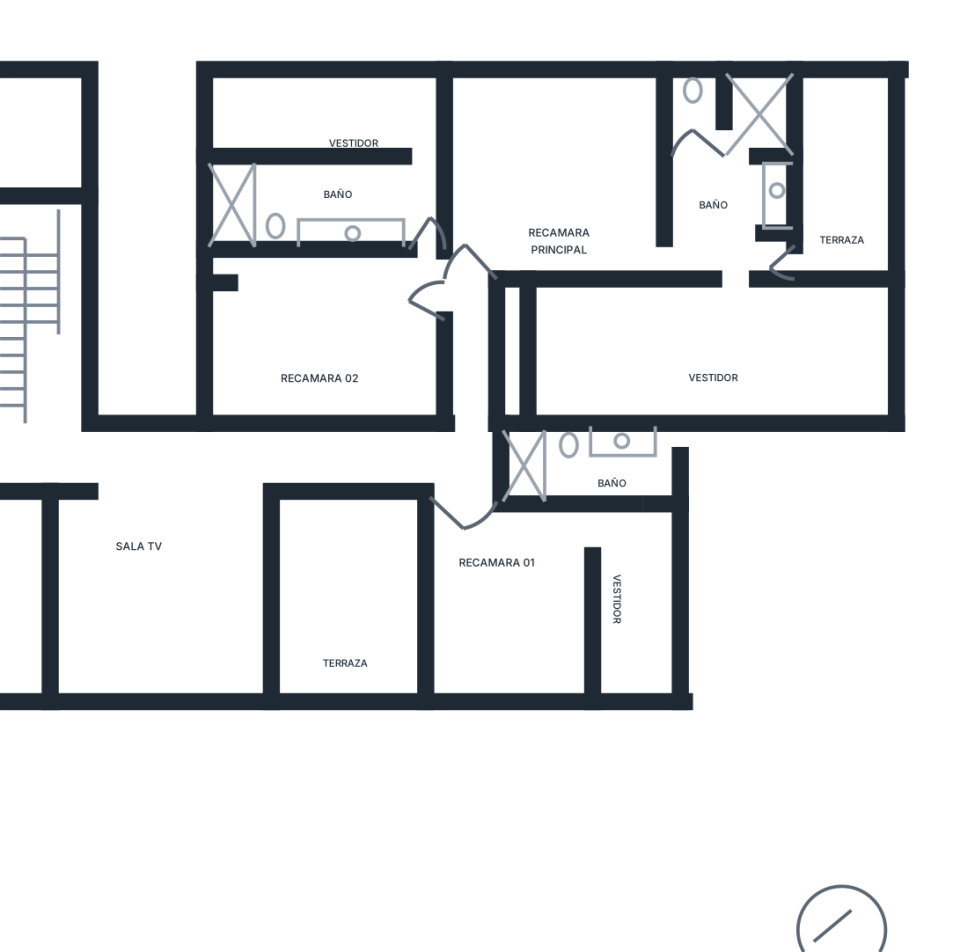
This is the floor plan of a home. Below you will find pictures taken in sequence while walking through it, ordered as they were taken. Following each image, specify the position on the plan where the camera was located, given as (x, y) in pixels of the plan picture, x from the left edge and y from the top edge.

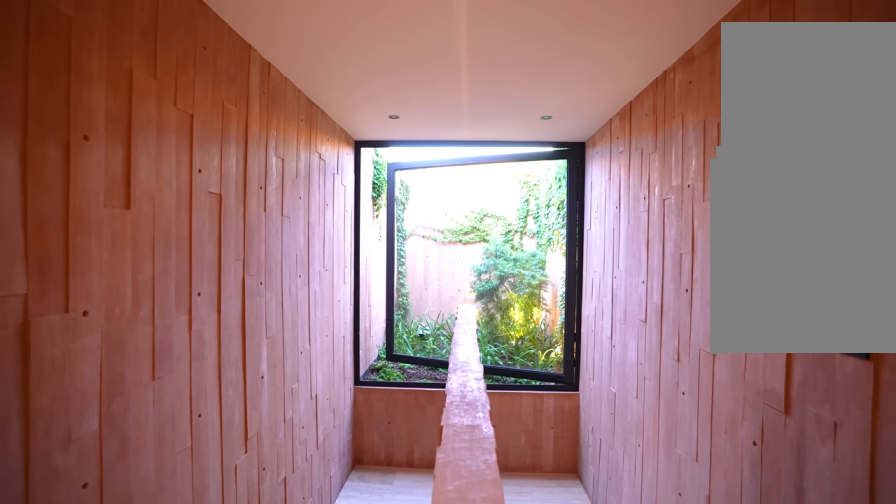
(25, 451)
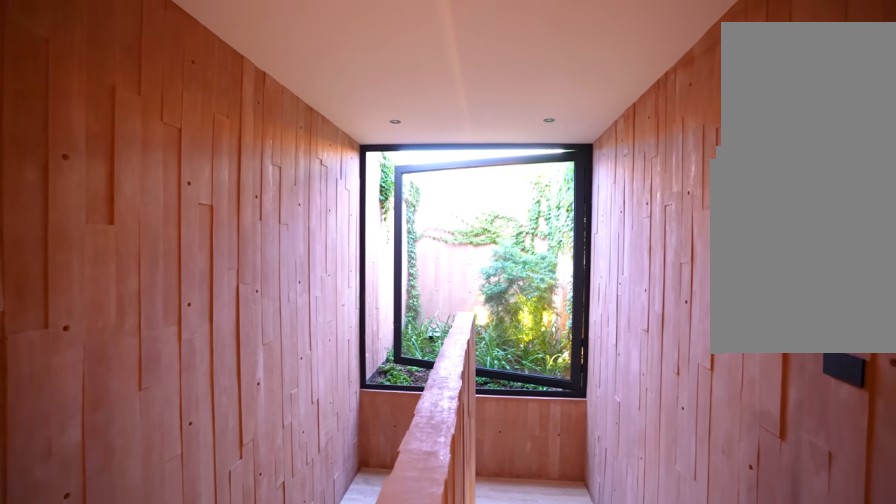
(25, 451)
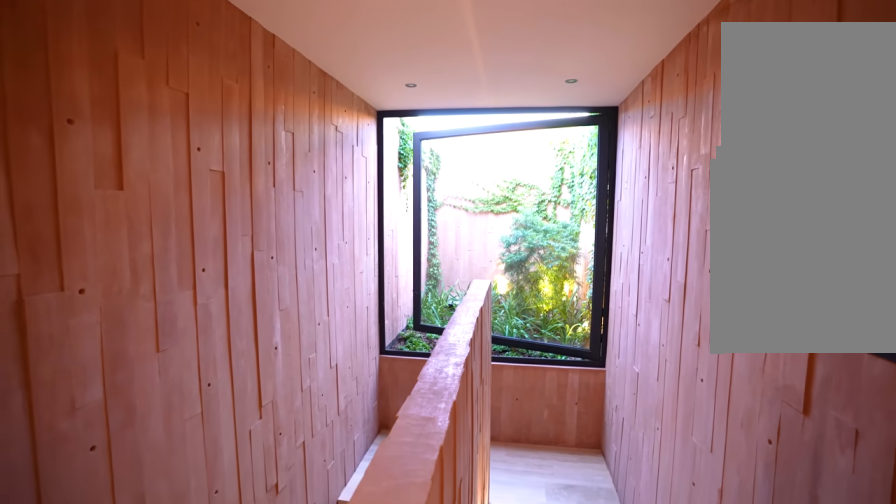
(26, 450)
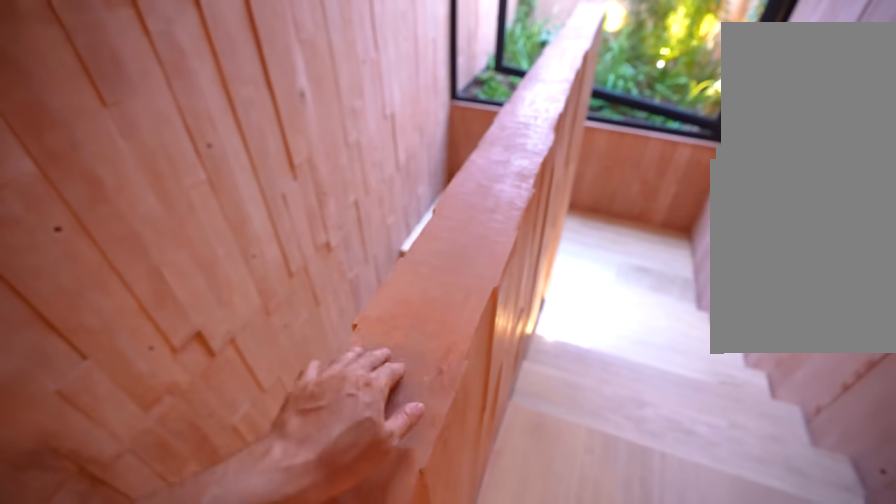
(43, 435)
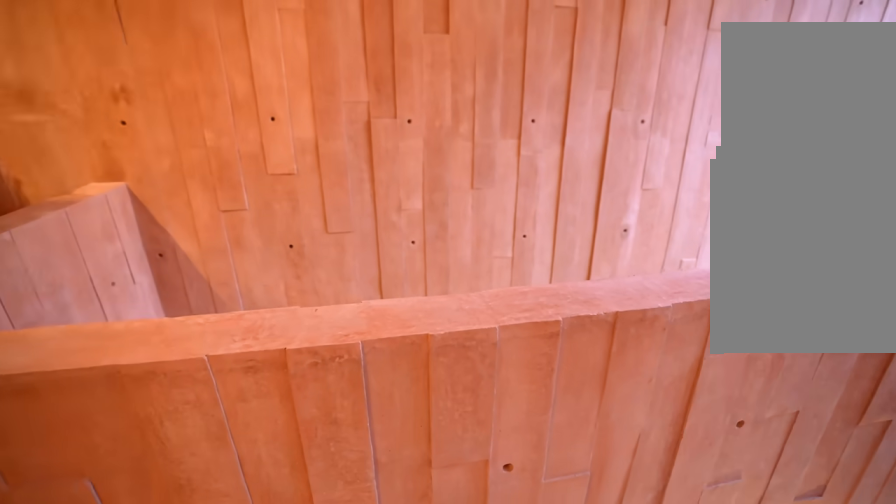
(44, 434)
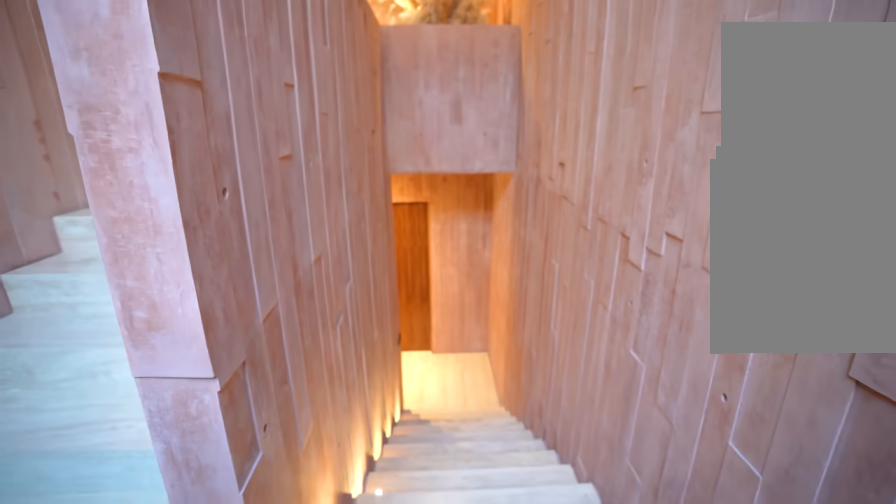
(52, 270)
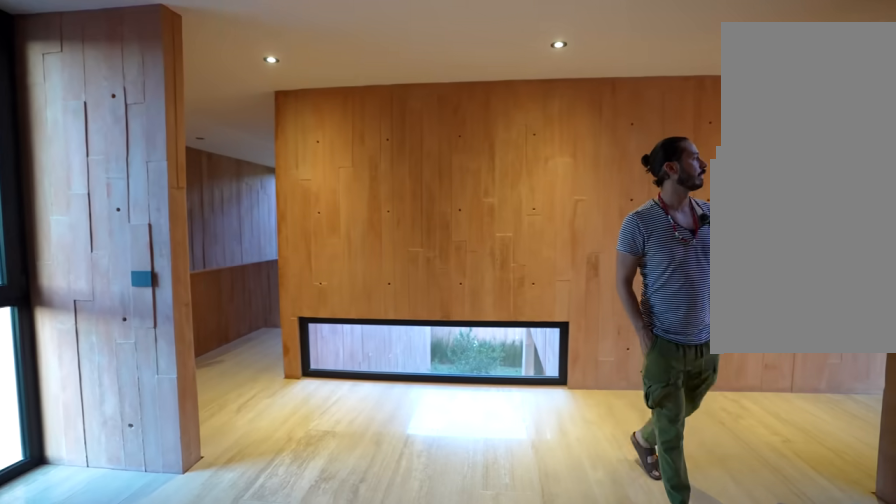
(243, 644)
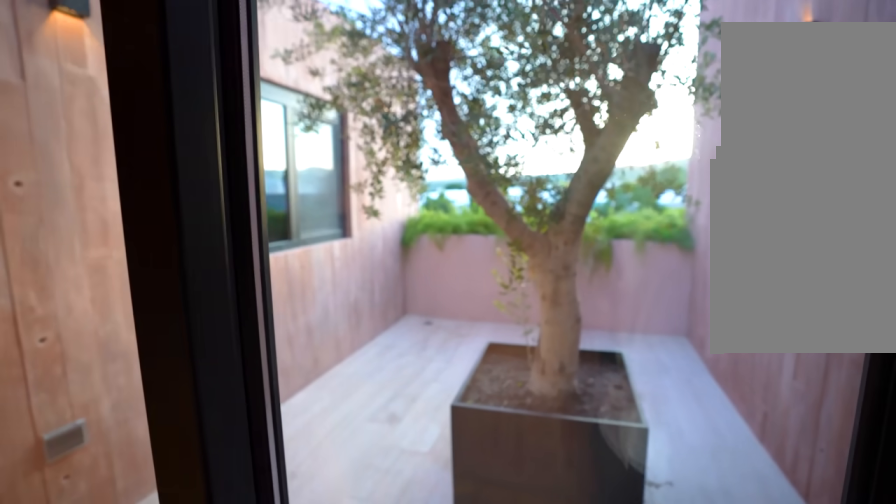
(298, 466)
